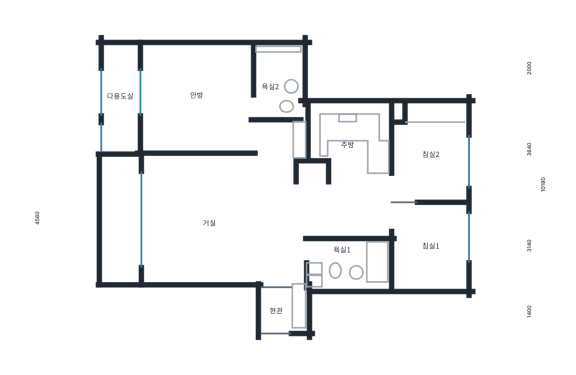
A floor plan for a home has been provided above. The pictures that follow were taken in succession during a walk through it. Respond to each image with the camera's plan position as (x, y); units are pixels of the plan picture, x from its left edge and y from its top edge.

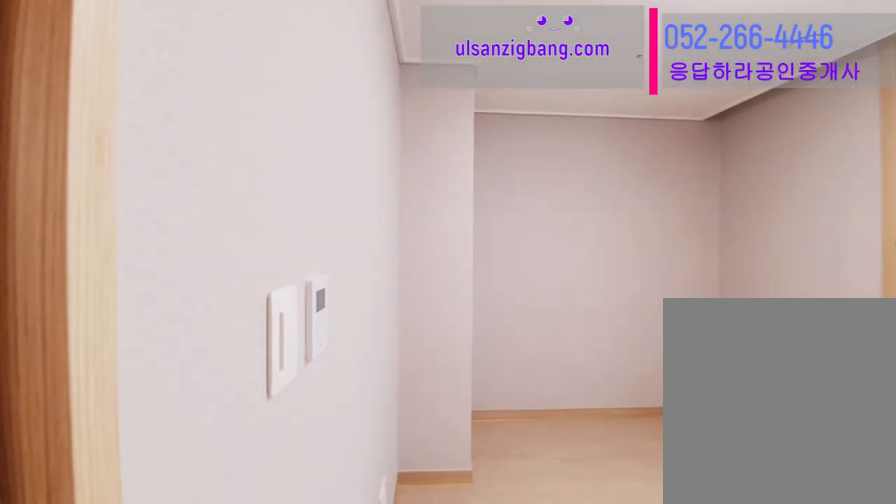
(440, 159)
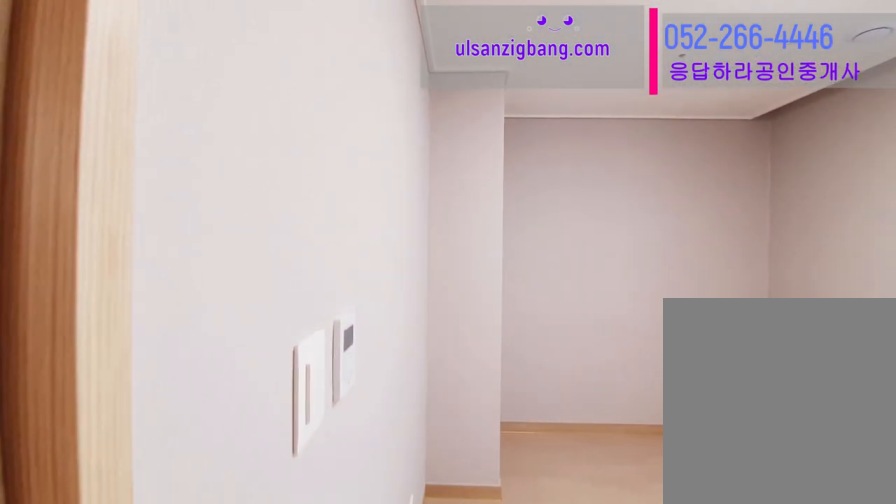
(441, 159)
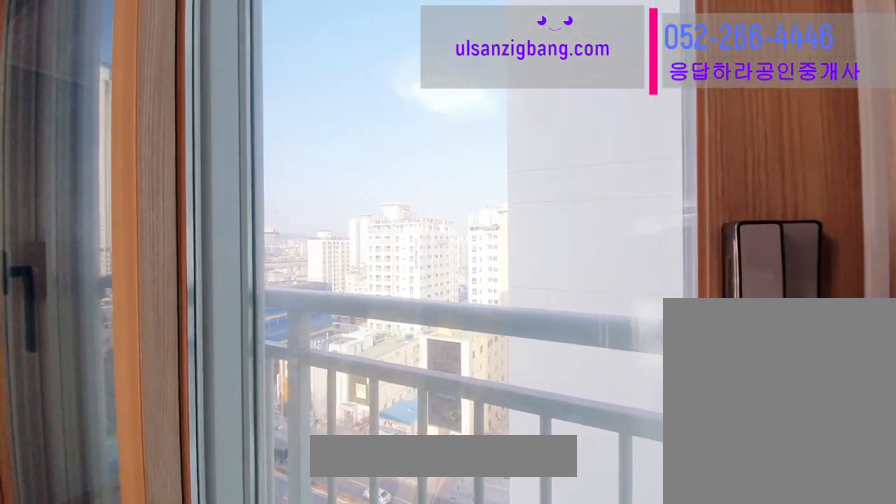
(440, 160)
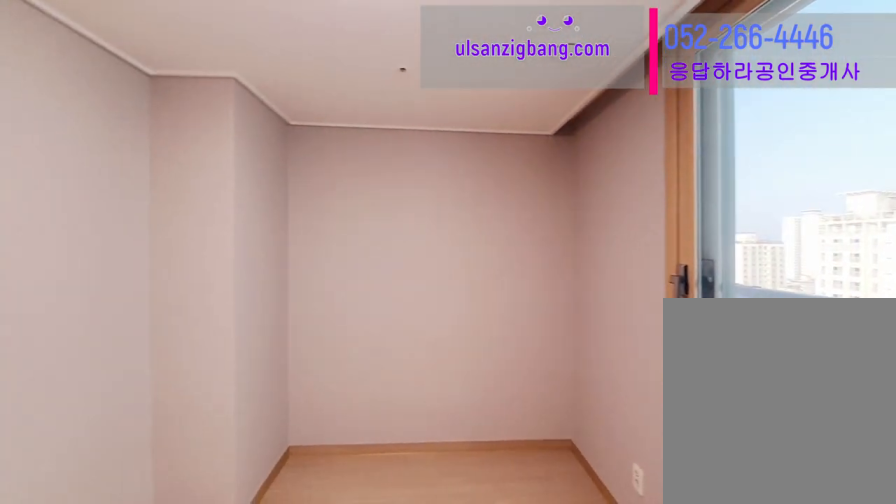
(439, 160)
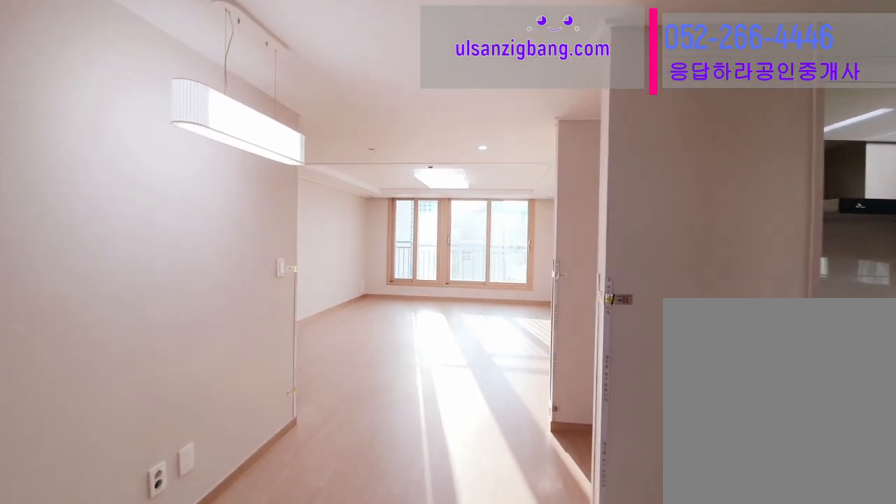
(305, 199)
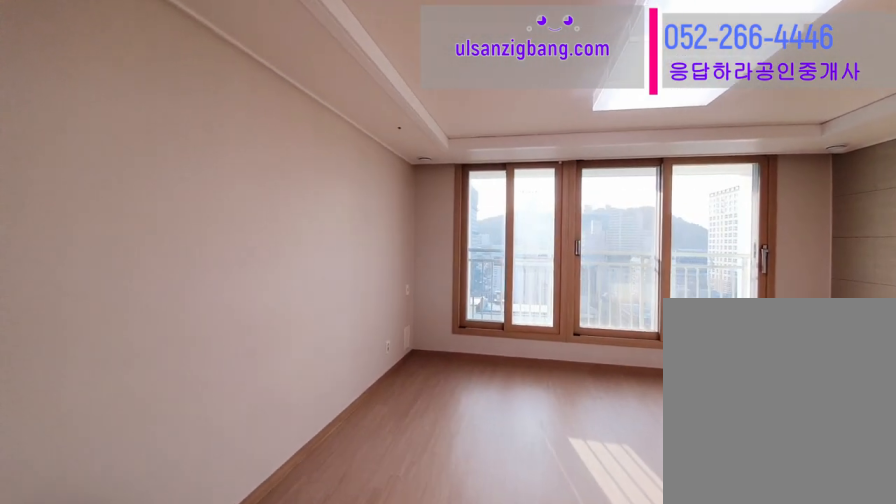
(258, 230)
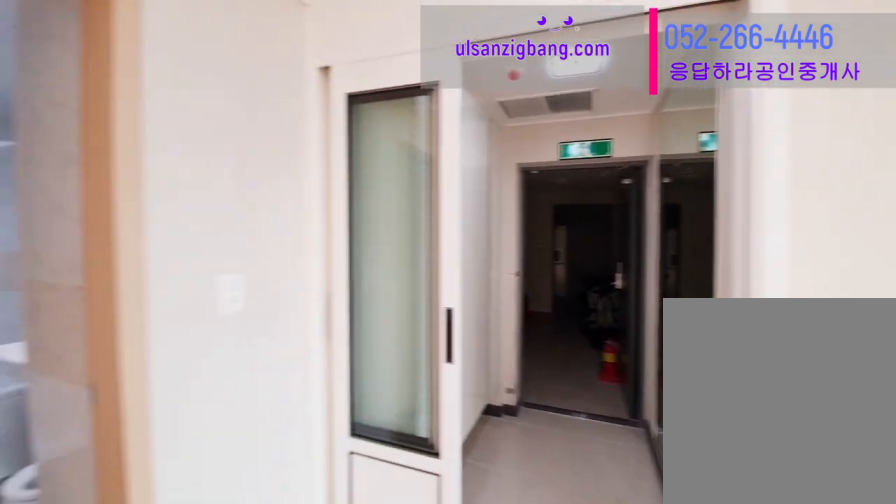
(258, 230)
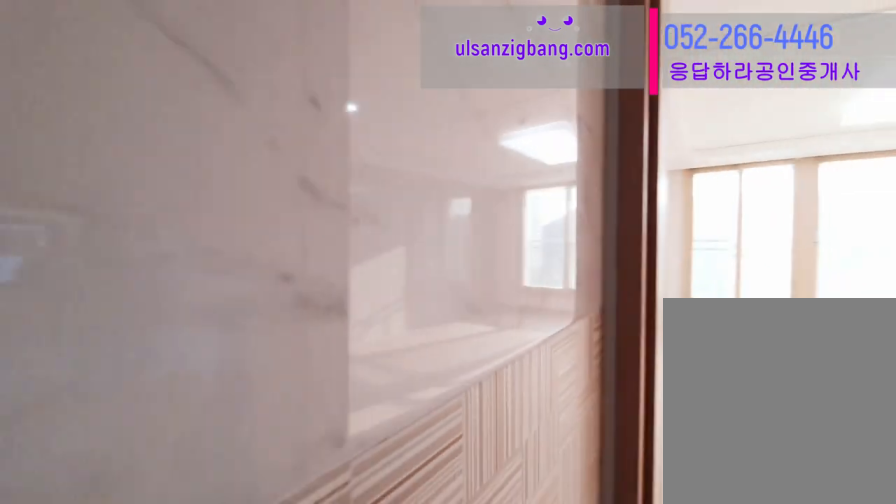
(346, 260)
